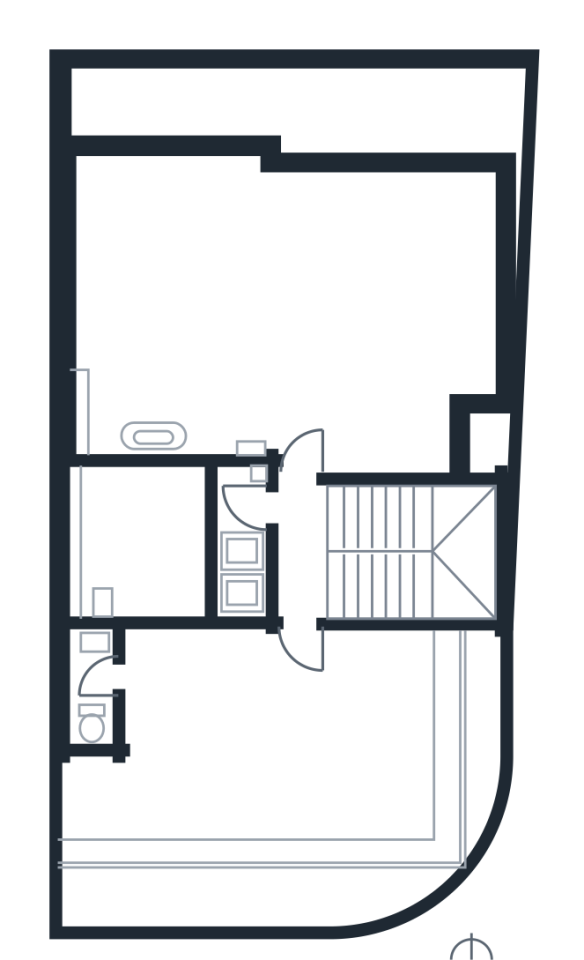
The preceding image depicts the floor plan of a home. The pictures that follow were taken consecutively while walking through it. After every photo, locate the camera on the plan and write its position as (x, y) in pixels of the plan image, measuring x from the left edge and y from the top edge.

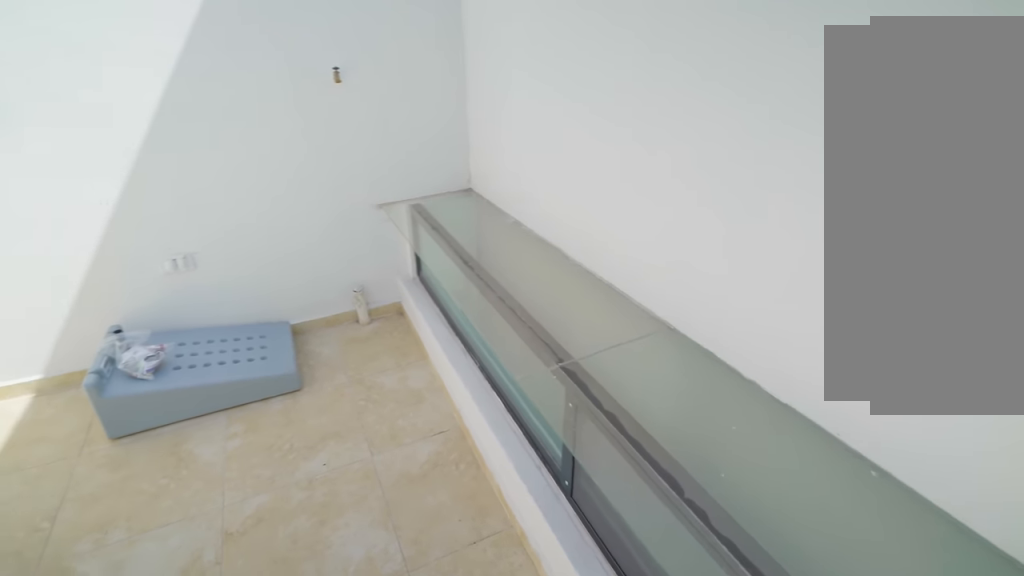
(109, 503)
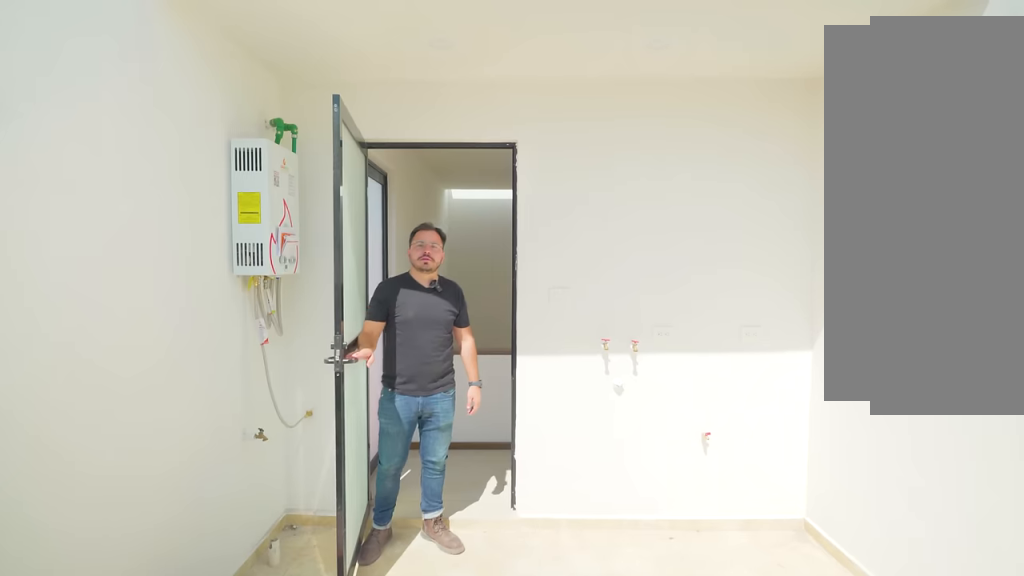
(109, 514)
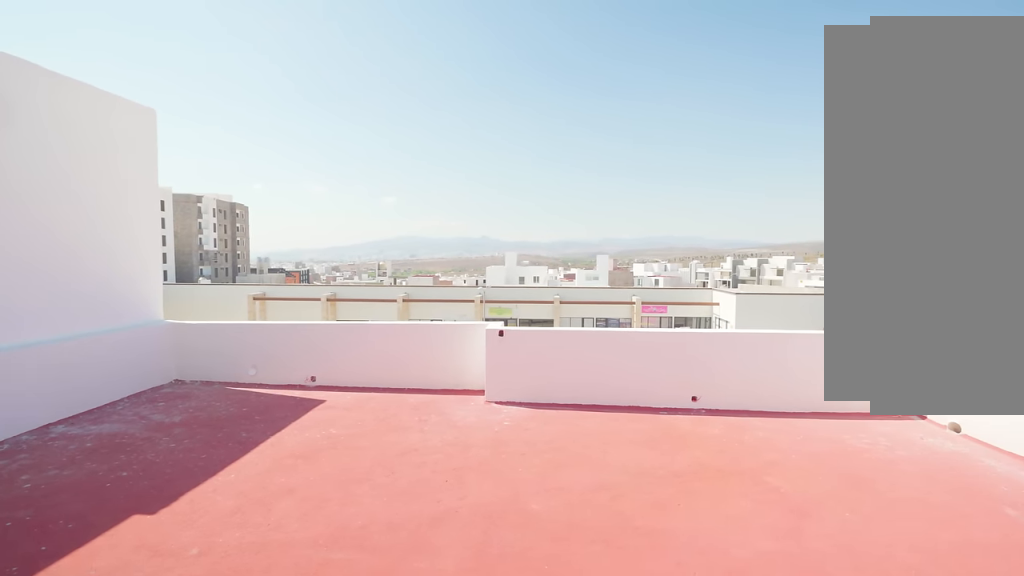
(304, 438)
